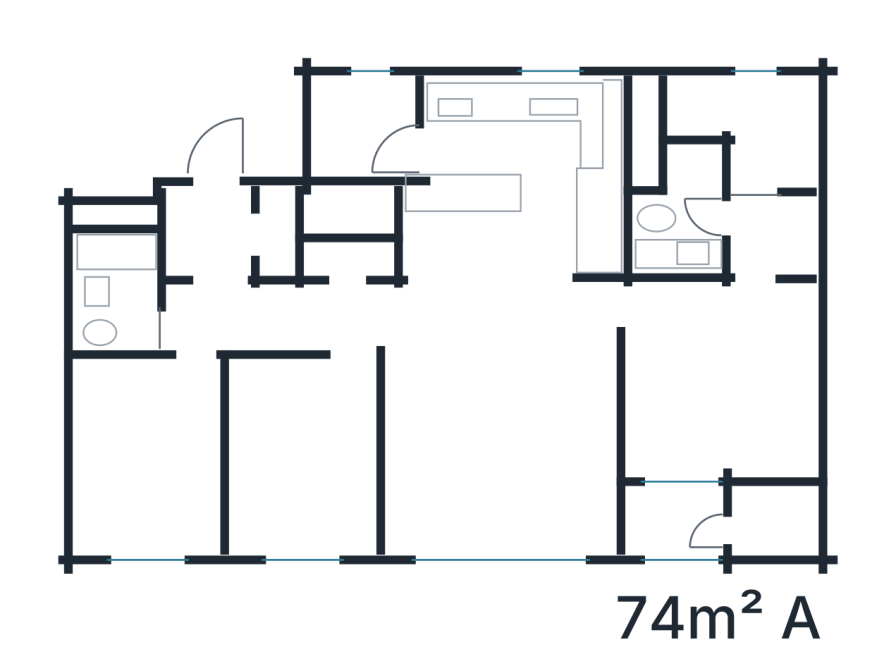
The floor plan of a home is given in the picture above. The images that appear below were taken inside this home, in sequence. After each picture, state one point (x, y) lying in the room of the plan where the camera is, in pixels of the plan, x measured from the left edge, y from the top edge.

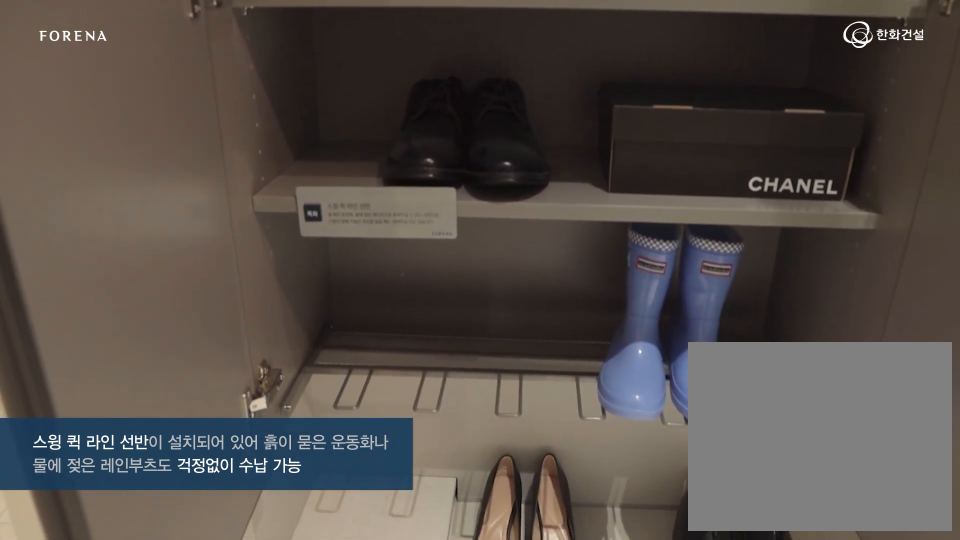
(219, 230)
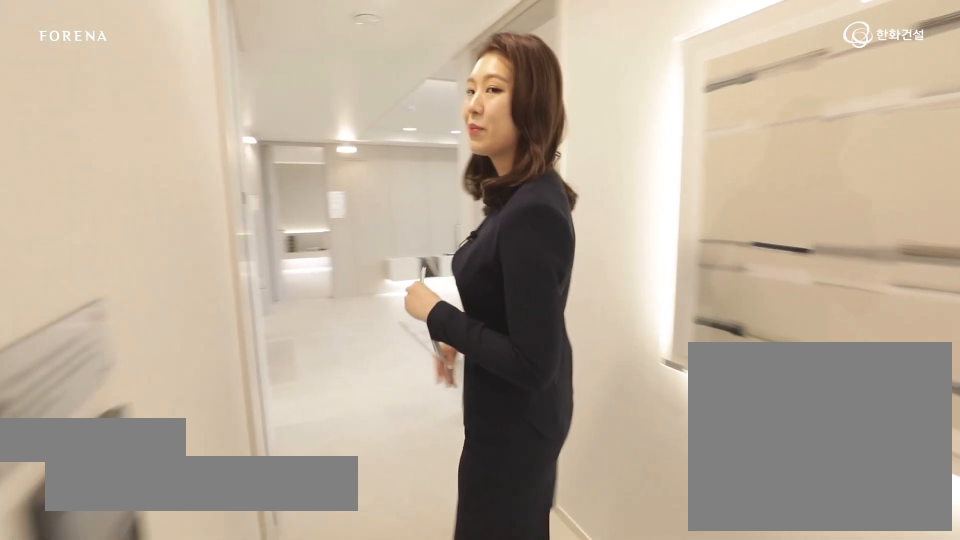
(319, 318)
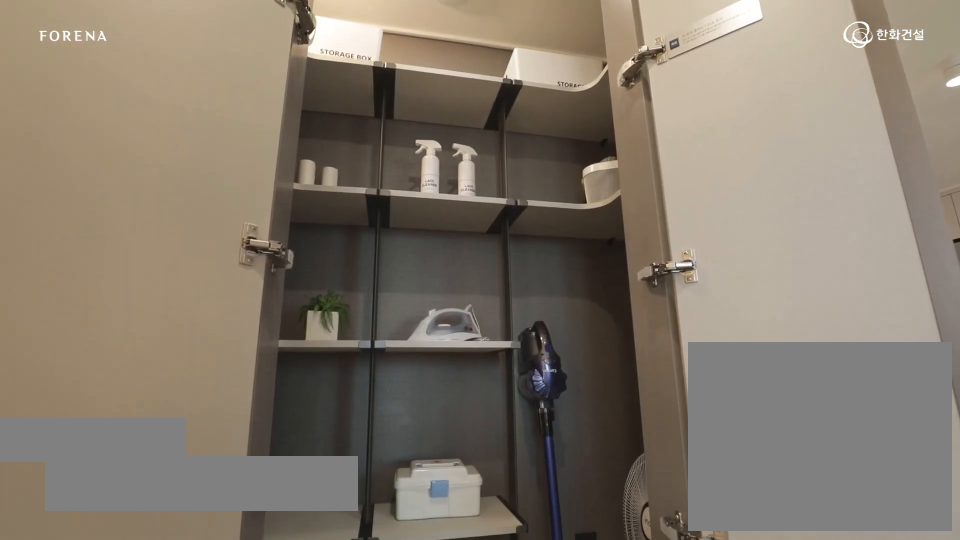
(319, 318)
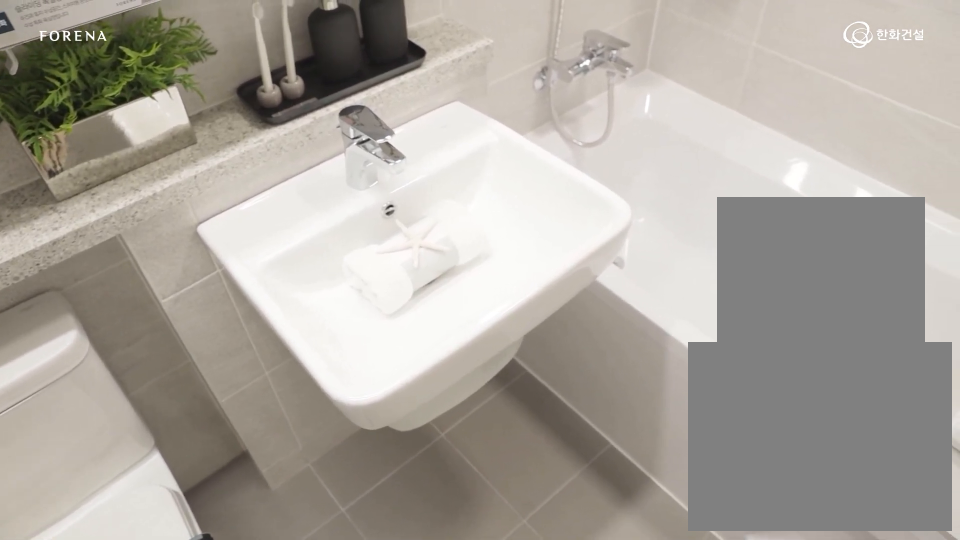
(150, 324)
